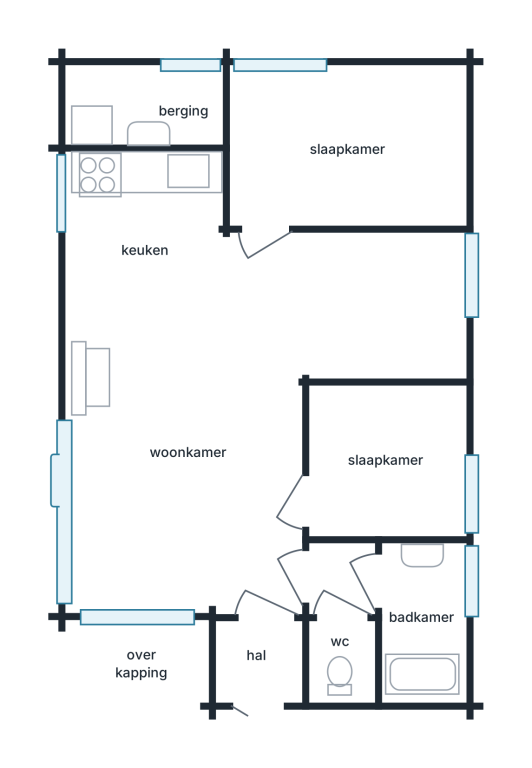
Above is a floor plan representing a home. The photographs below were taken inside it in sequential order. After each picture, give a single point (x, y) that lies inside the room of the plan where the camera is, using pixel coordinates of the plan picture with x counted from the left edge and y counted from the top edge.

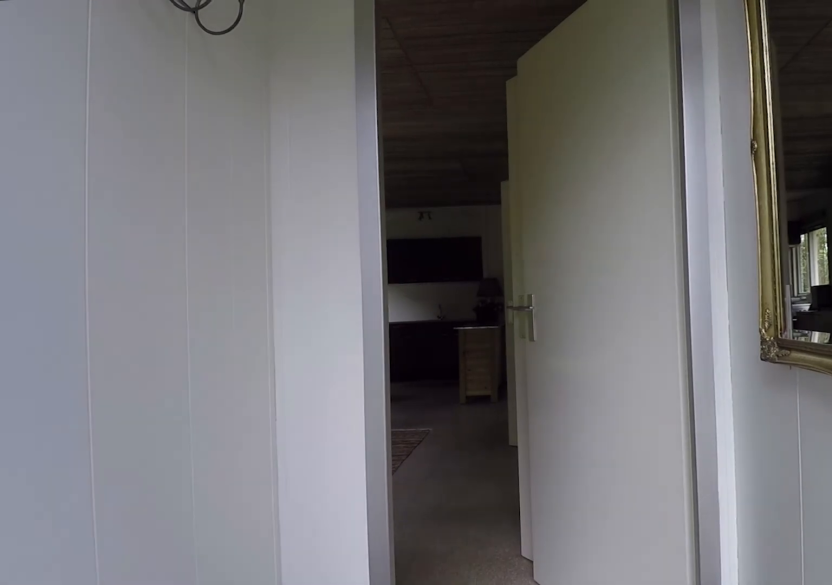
(261, 657)
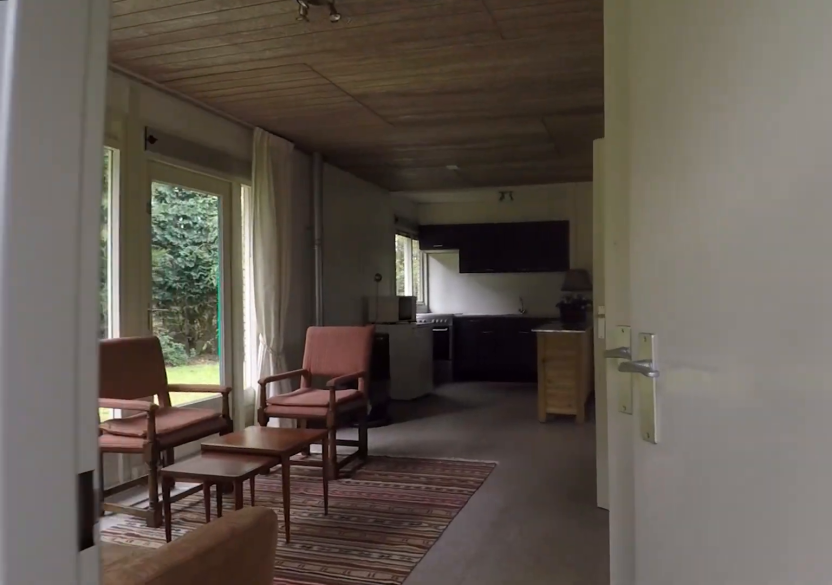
(261, 657)
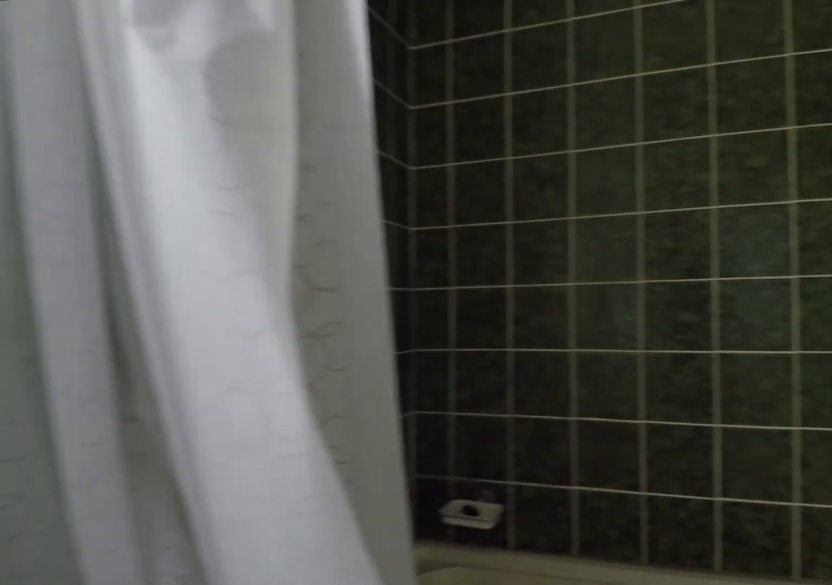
(422, 618)
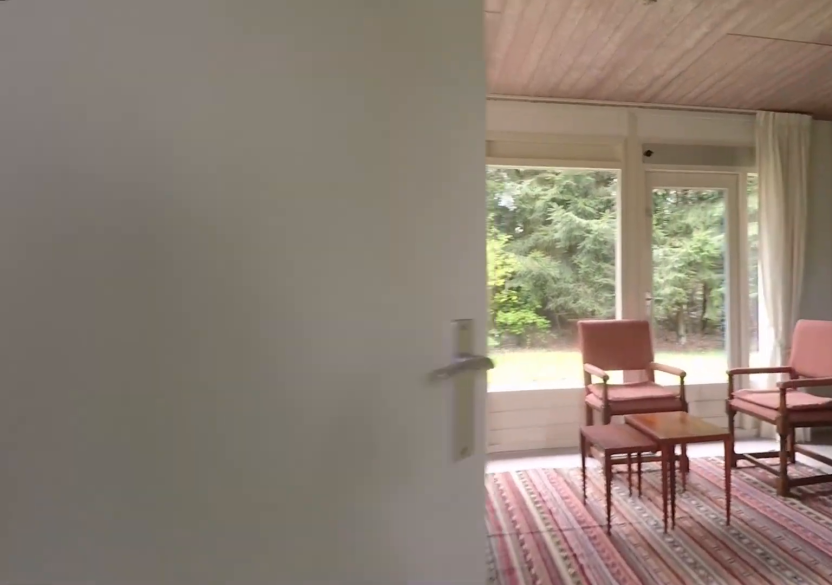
(344, 579)
